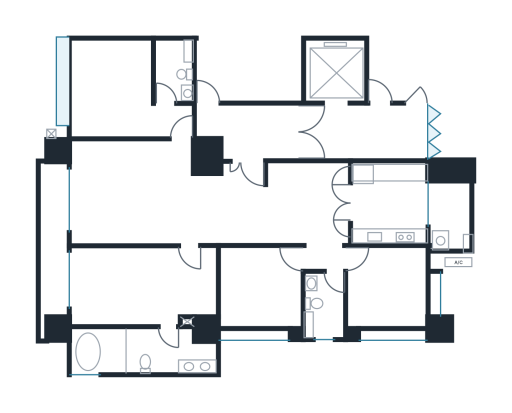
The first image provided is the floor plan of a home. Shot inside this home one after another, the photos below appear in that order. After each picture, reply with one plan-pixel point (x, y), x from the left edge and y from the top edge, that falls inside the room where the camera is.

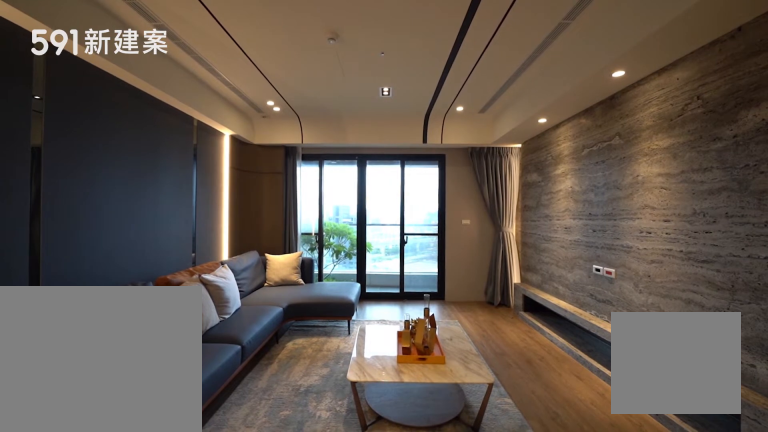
(128, 191)
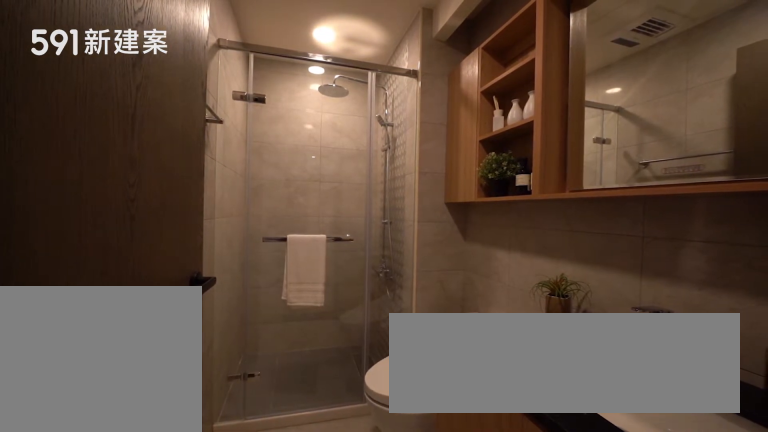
(173, 73)
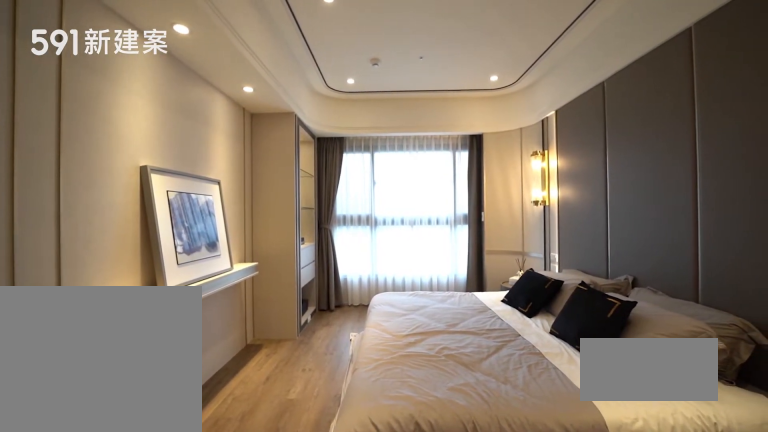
(138, 284)
